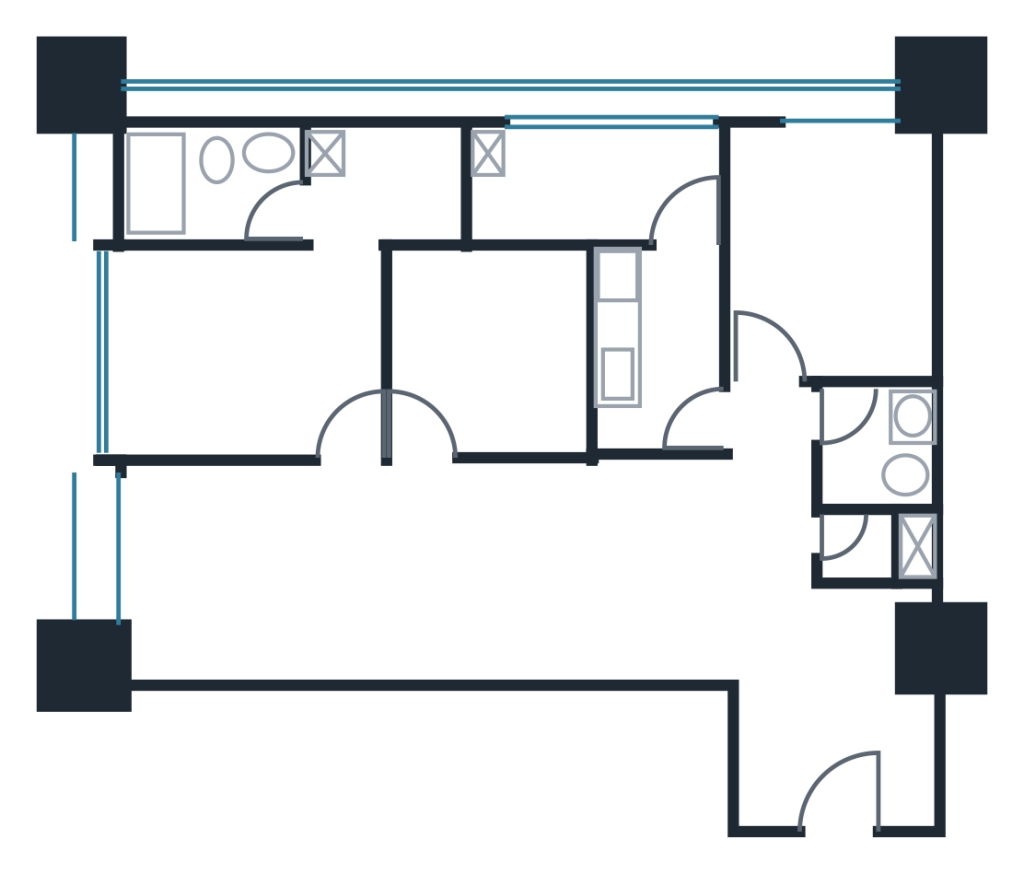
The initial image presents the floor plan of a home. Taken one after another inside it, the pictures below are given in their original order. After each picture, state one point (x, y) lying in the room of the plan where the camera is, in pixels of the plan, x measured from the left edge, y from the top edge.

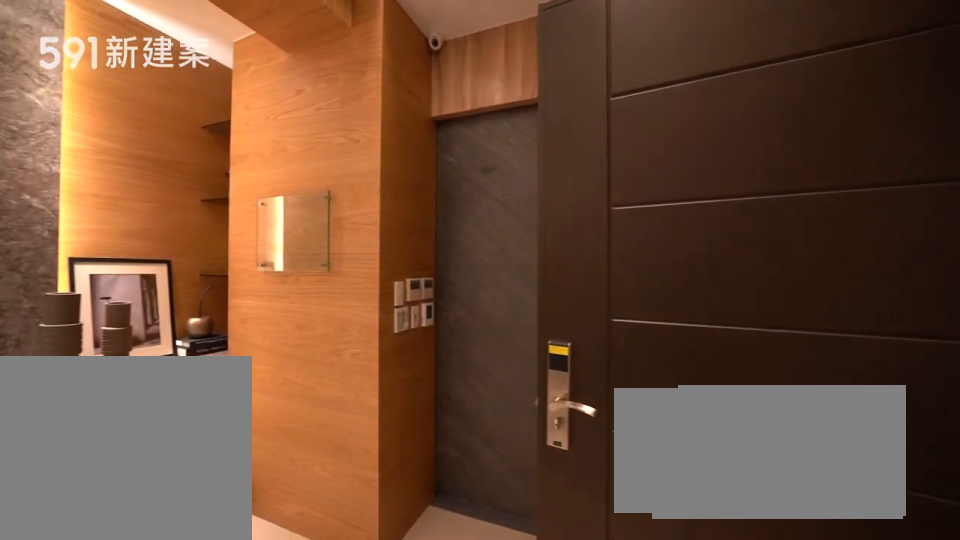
(839, 758)
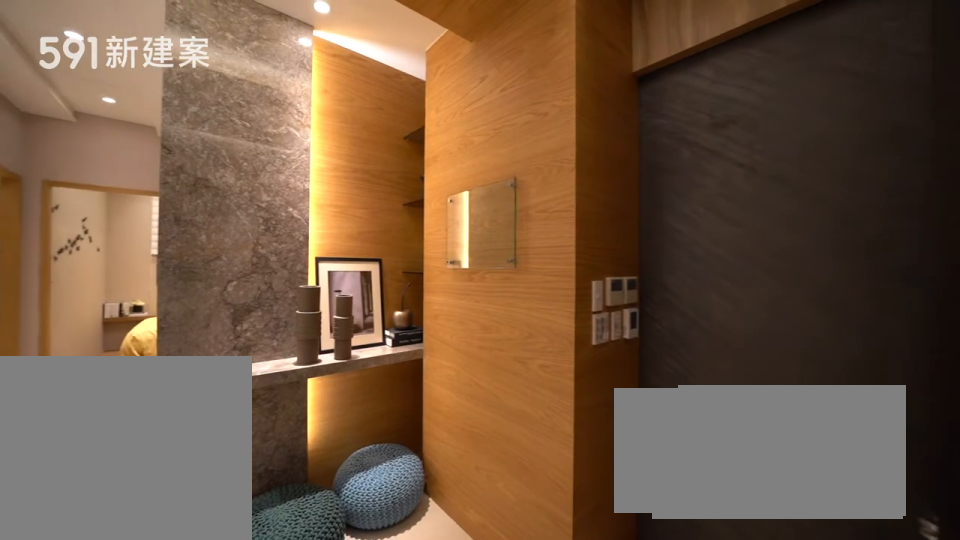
(839, 758)
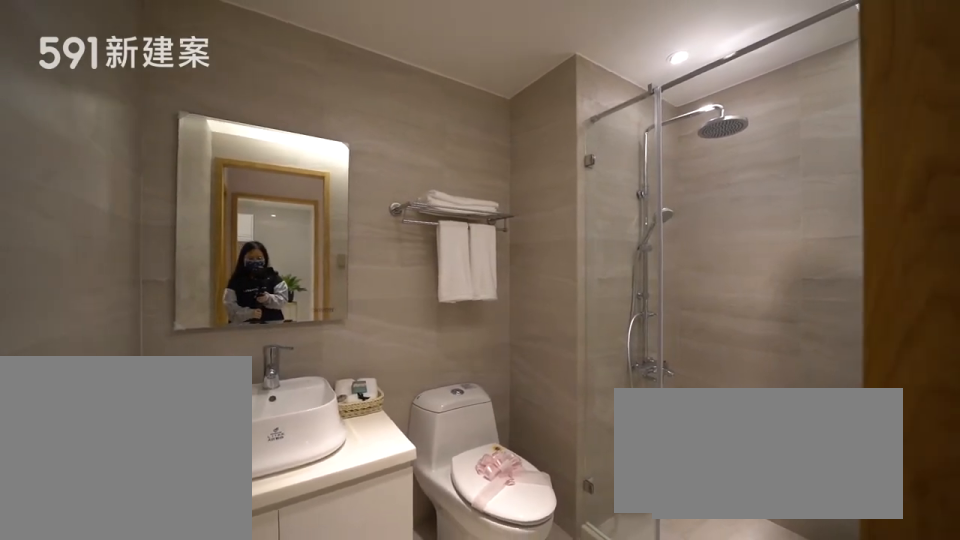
(881, 489)
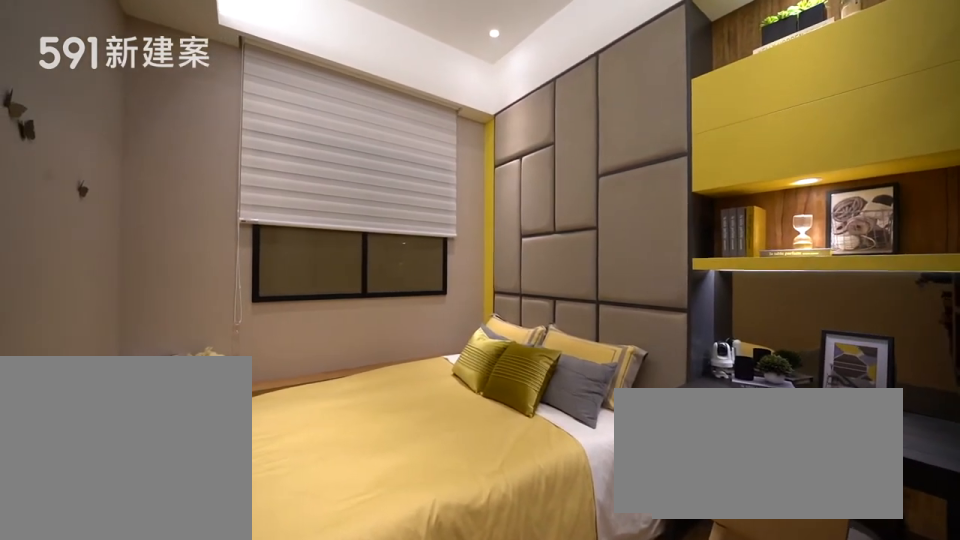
(833, 251)
